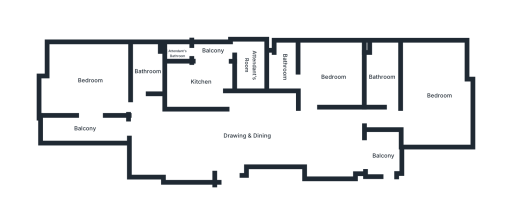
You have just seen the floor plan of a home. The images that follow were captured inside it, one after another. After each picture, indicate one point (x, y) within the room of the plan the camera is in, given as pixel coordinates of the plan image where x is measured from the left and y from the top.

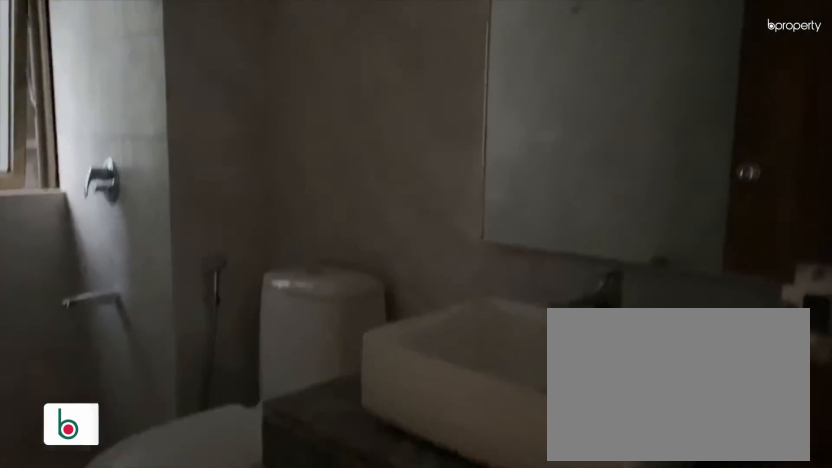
(147, 74)
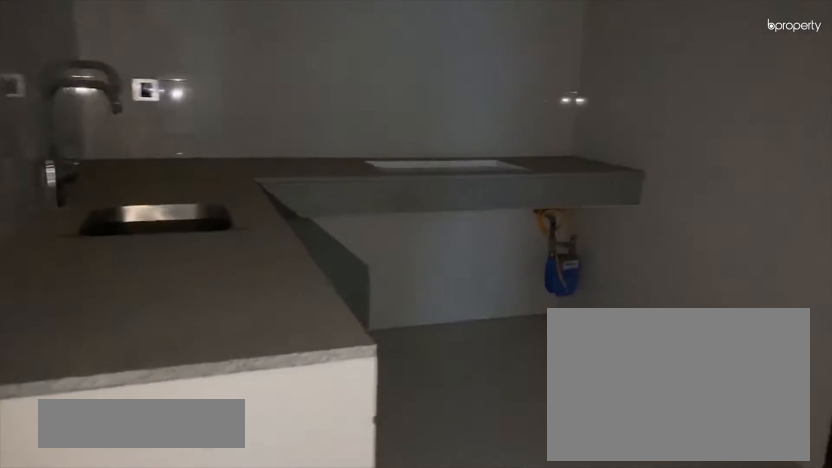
(201, 83)
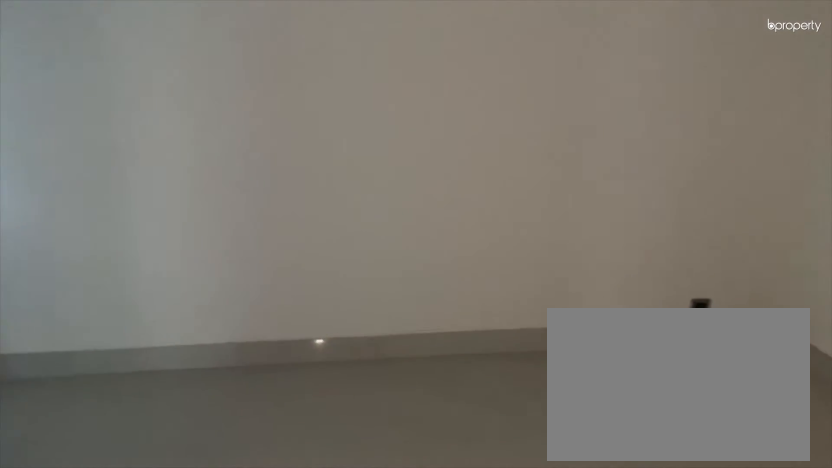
(328, 77)
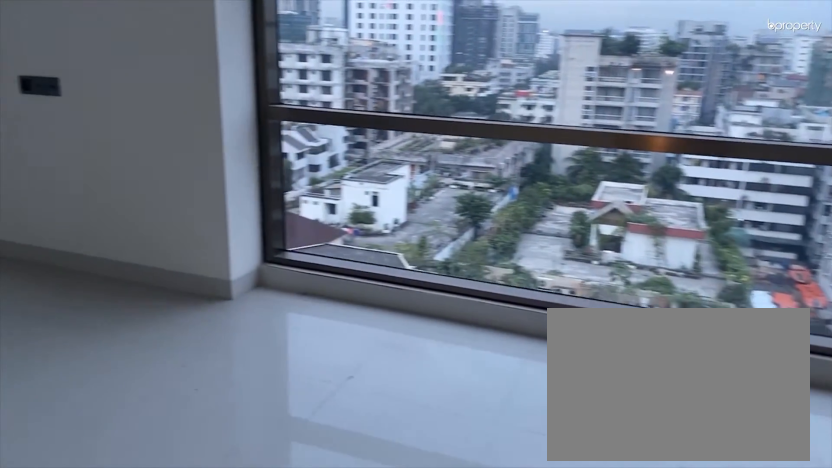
(439, 120)
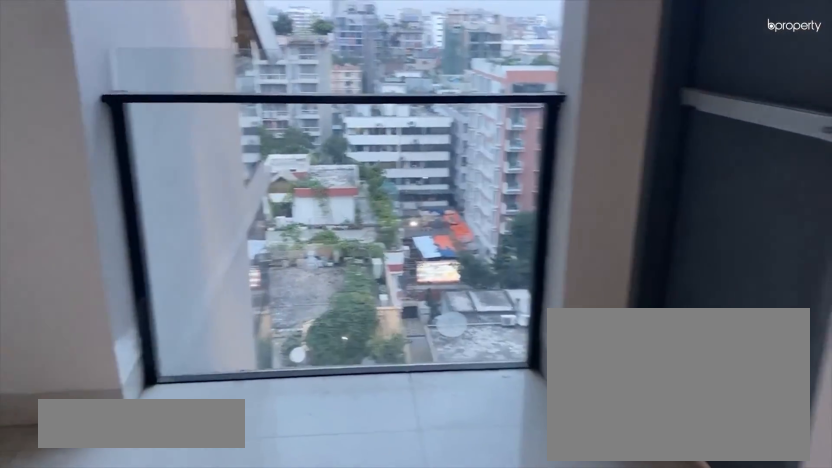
(382, 152)
